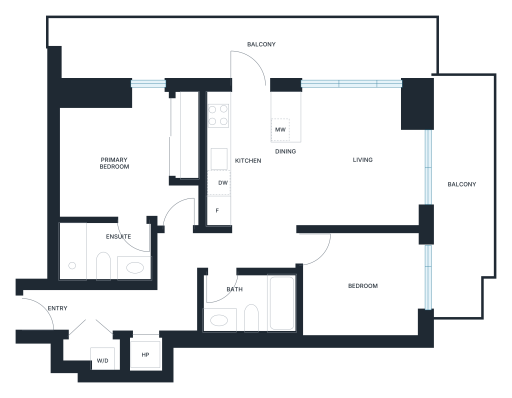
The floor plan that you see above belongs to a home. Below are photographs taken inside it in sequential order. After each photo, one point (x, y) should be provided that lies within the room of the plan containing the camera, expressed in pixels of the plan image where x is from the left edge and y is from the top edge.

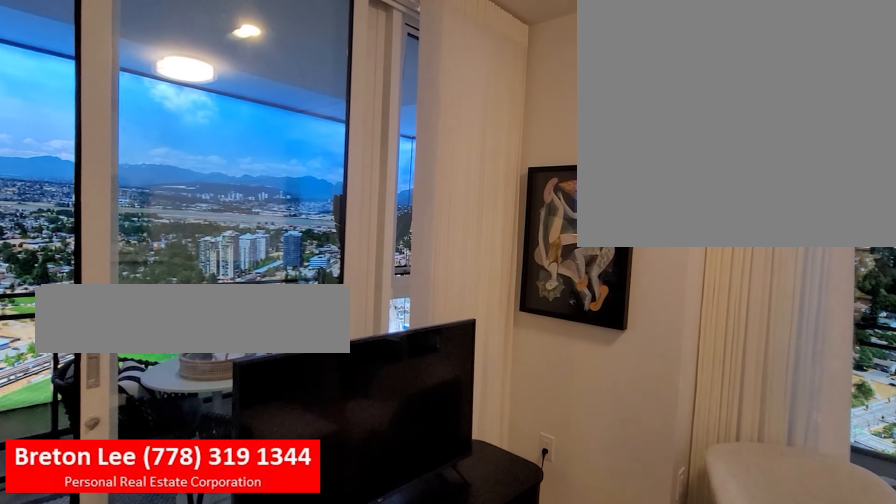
(367, 136)
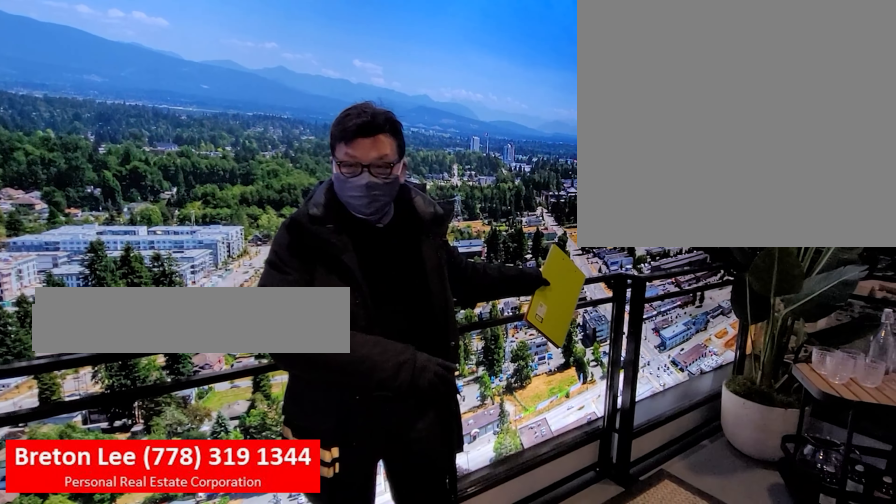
(464, 215)
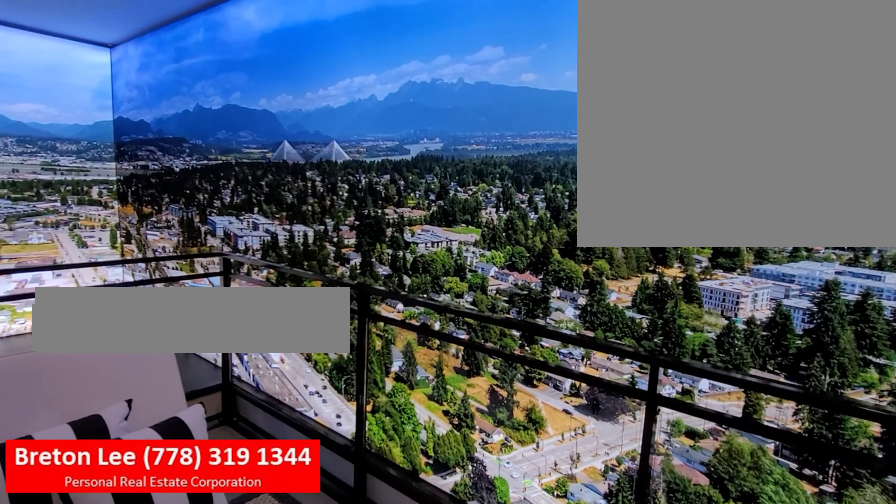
(464, 215)
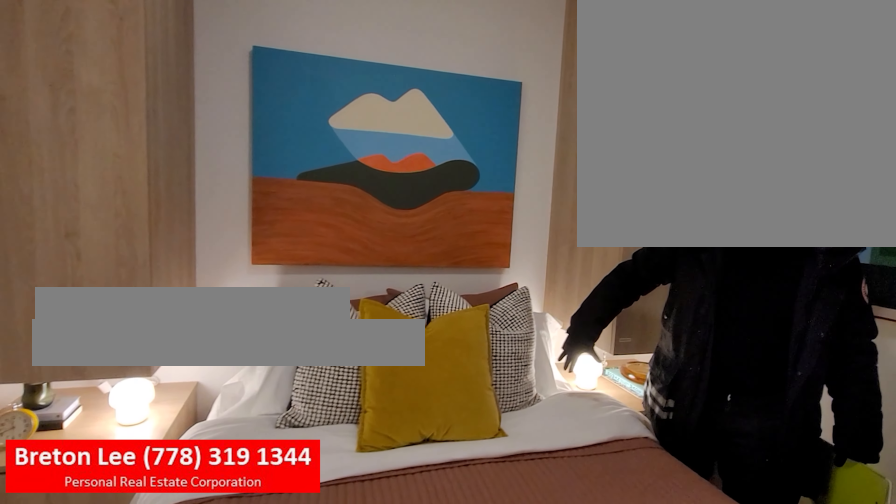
(110, 133)
